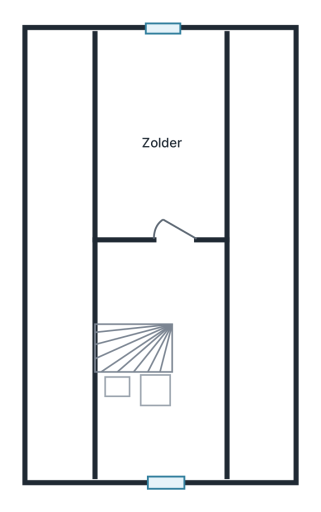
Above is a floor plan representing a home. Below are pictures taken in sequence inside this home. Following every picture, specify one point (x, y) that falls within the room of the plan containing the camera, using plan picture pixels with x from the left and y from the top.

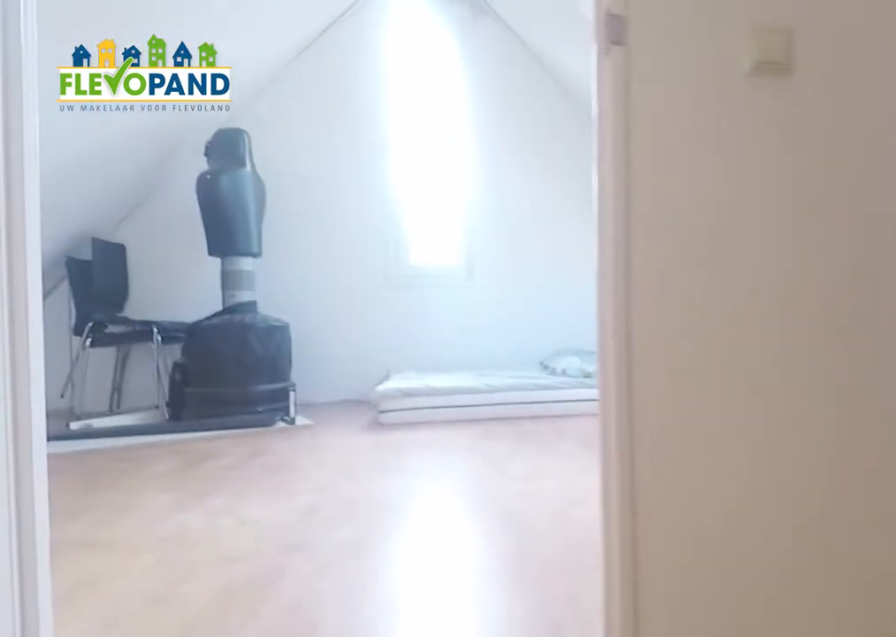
(164, 366)
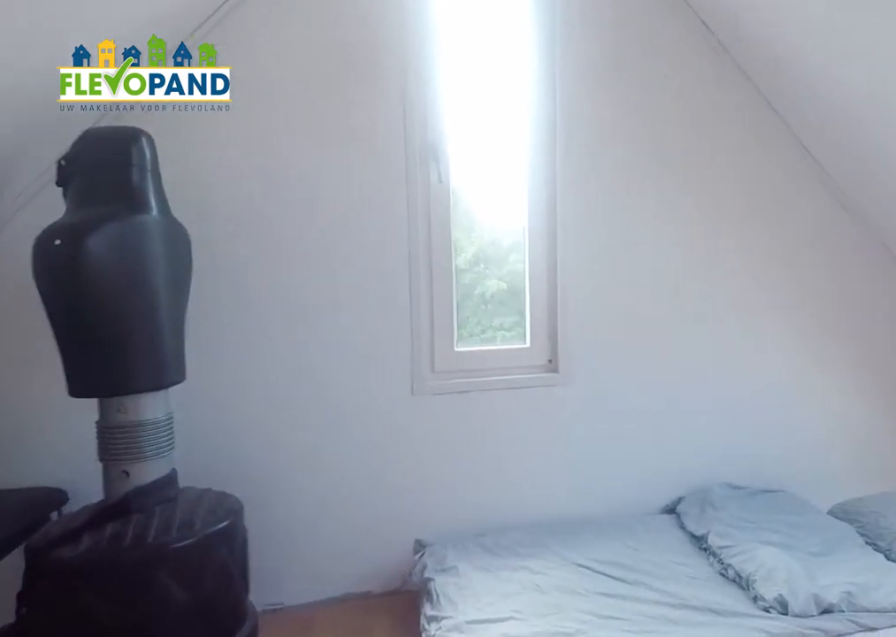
(162, 137)
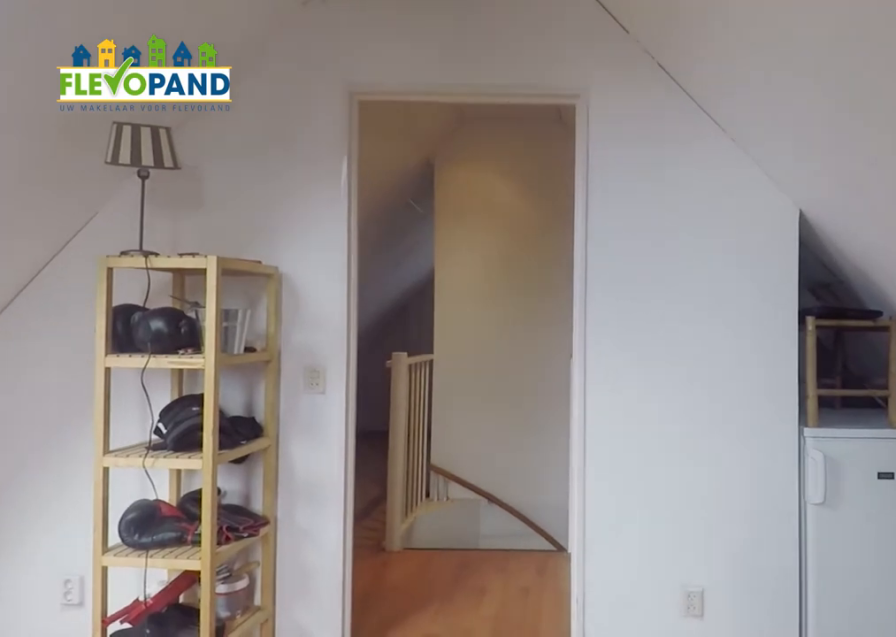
(162, 137)
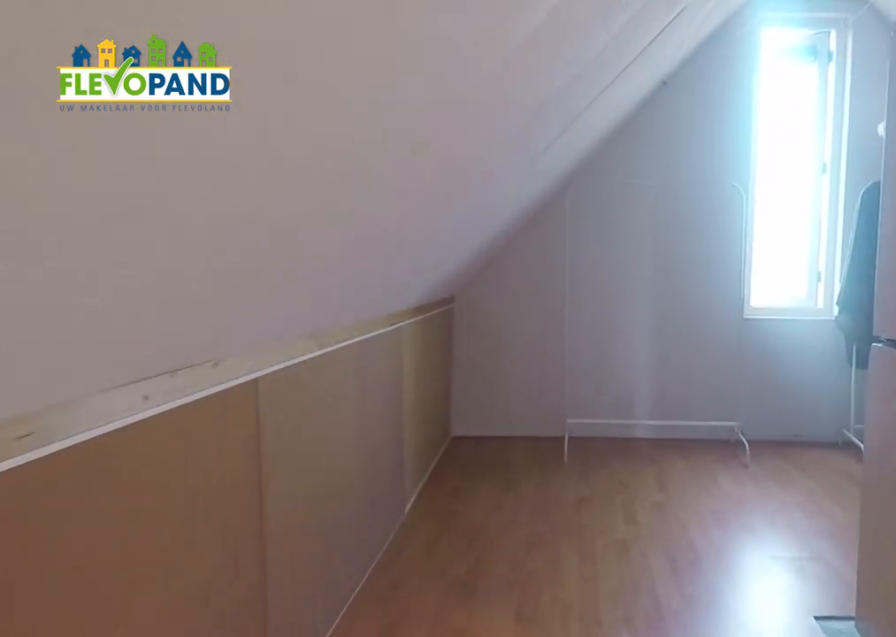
(165, 361)
